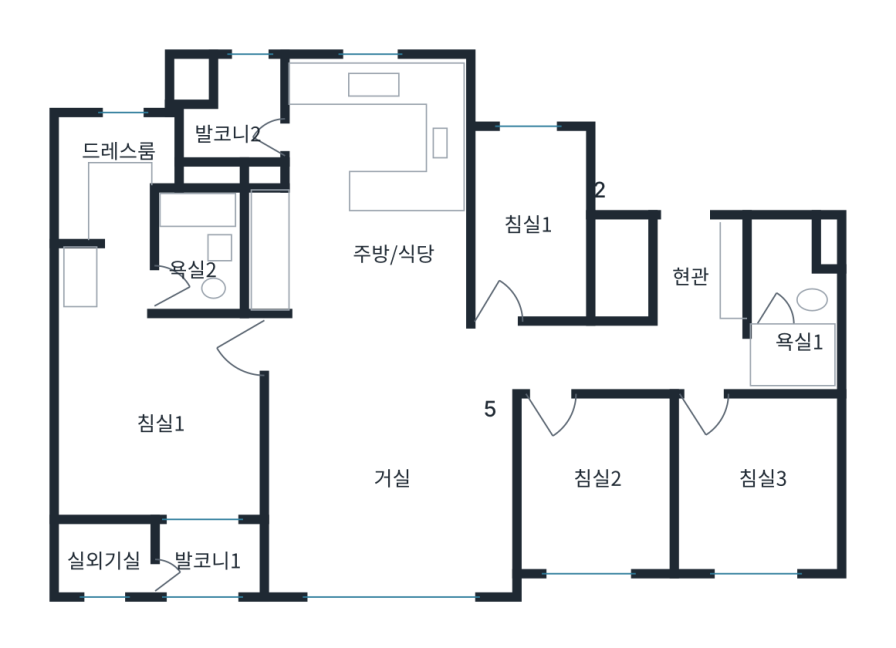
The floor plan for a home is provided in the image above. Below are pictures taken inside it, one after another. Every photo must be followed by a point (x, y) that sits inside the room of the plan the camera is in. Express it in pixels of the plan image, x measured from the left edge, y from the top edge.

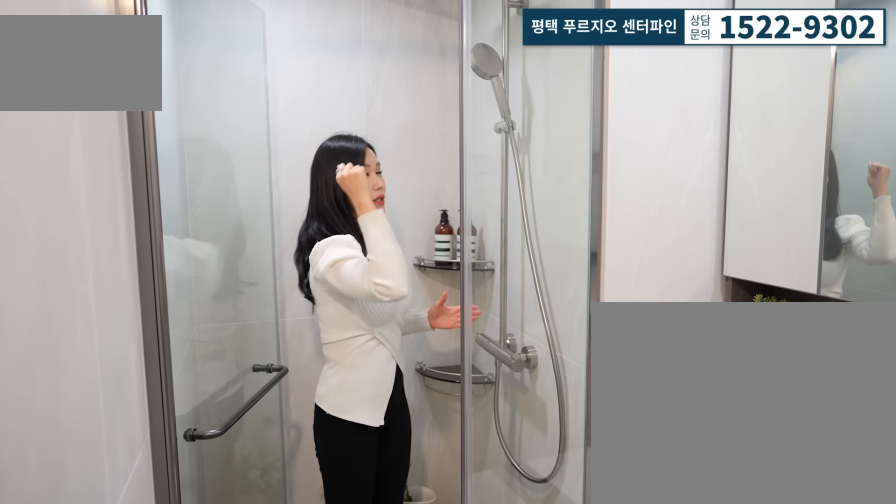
(810, 356)
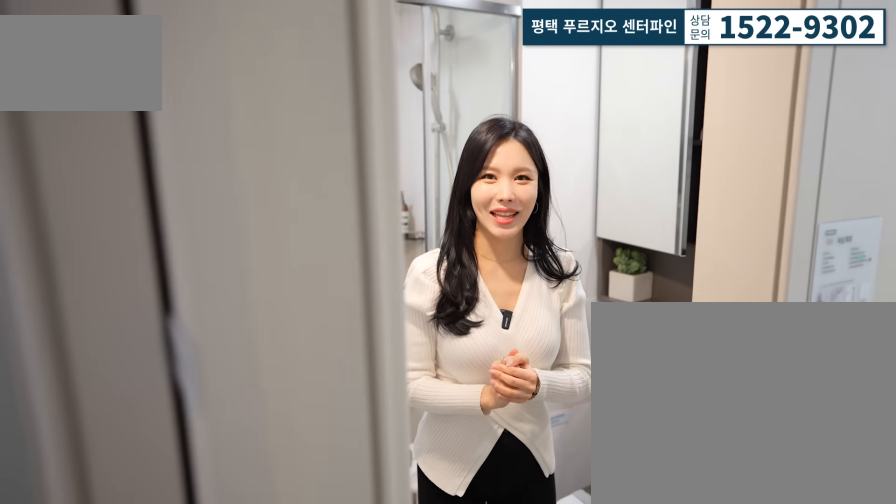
(778, 333)
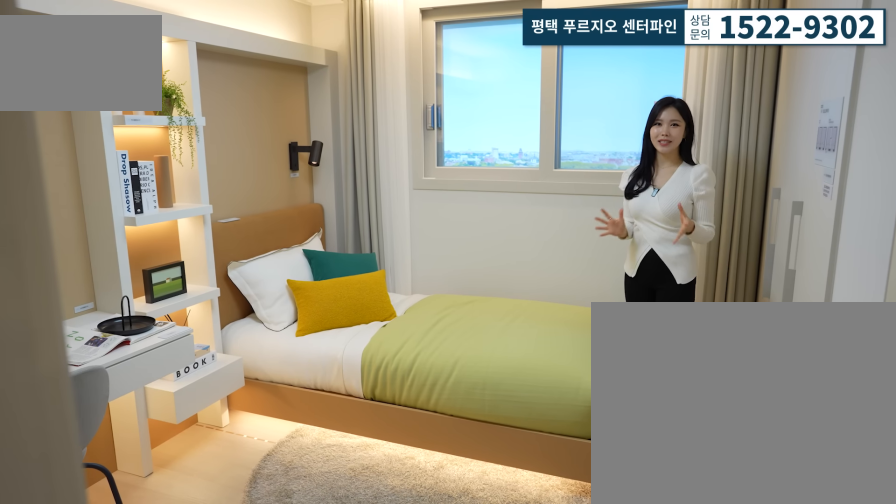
(761, 488)
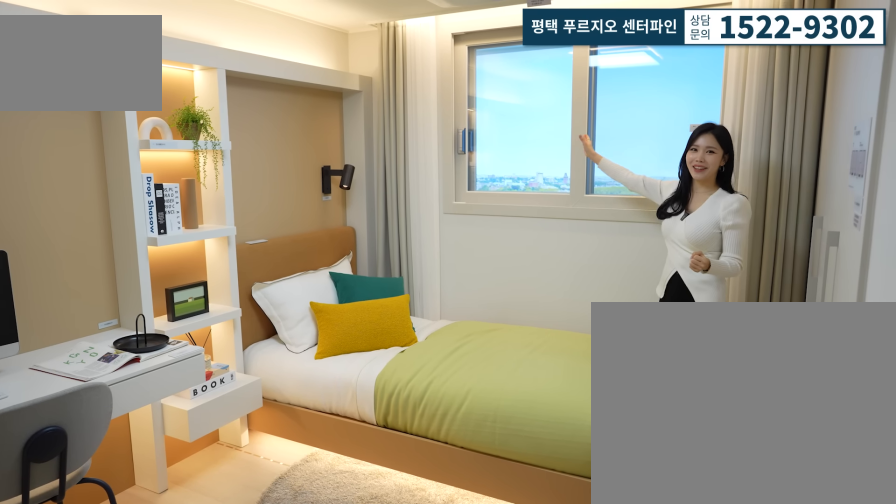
(761, 487)
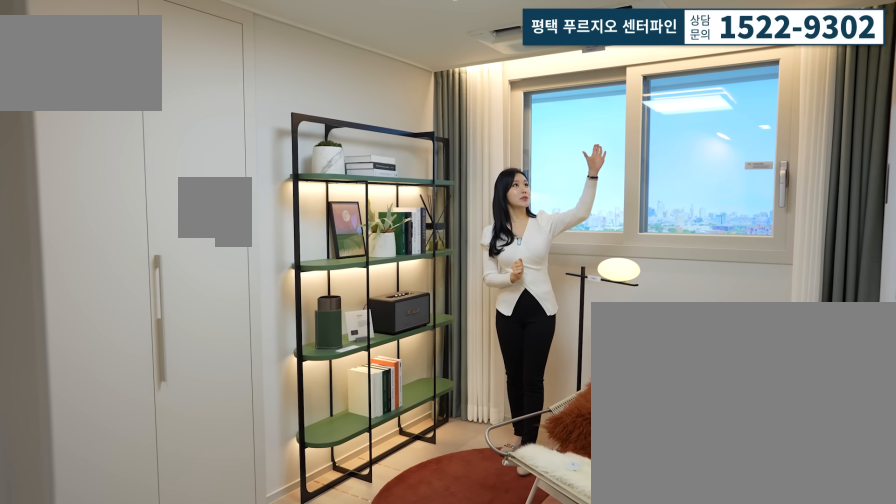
(600, 505)
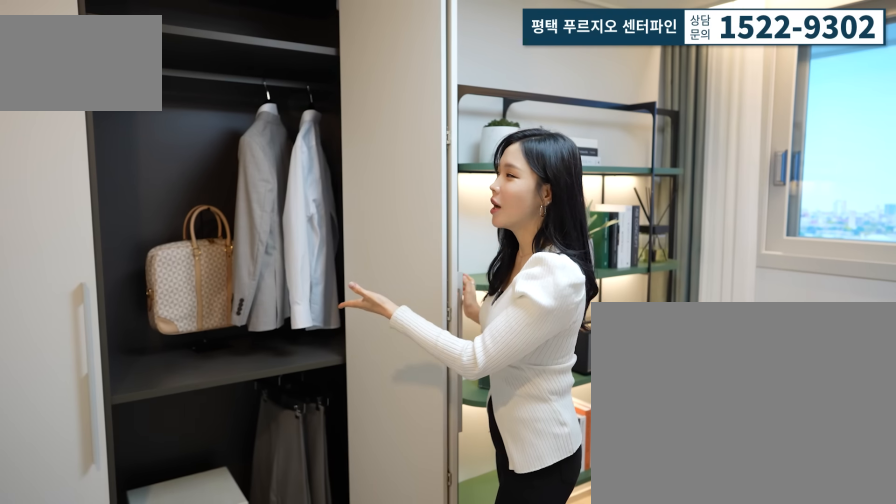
(600, 505)
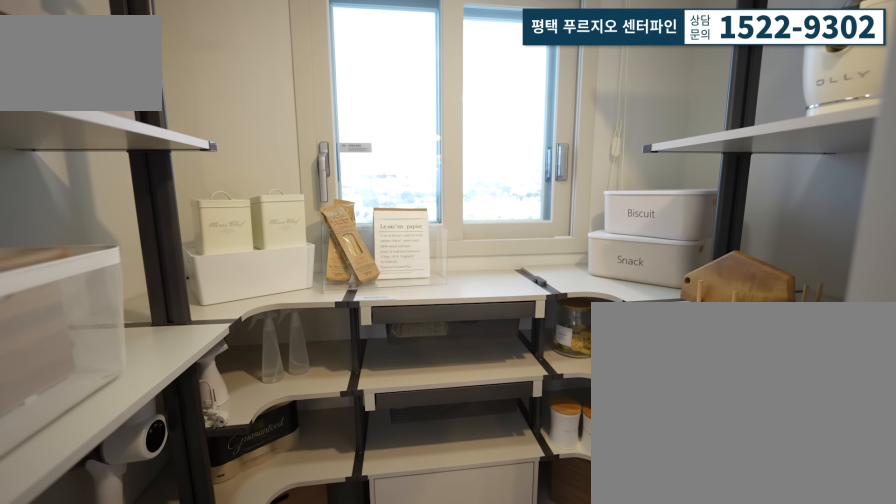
(528, 250)
